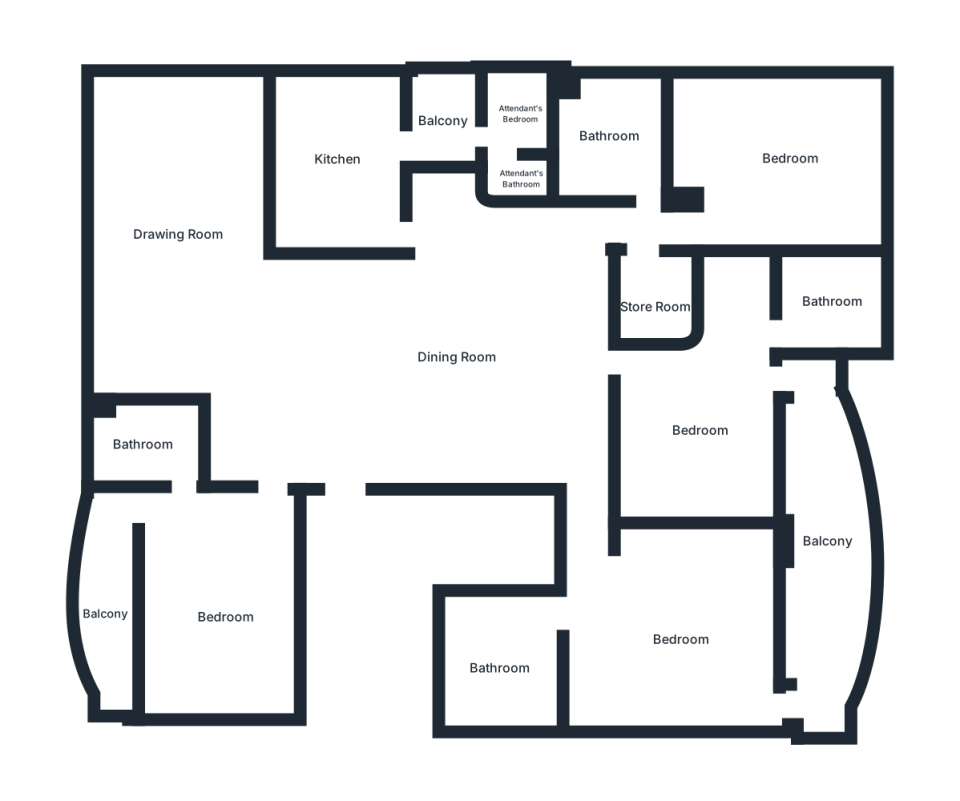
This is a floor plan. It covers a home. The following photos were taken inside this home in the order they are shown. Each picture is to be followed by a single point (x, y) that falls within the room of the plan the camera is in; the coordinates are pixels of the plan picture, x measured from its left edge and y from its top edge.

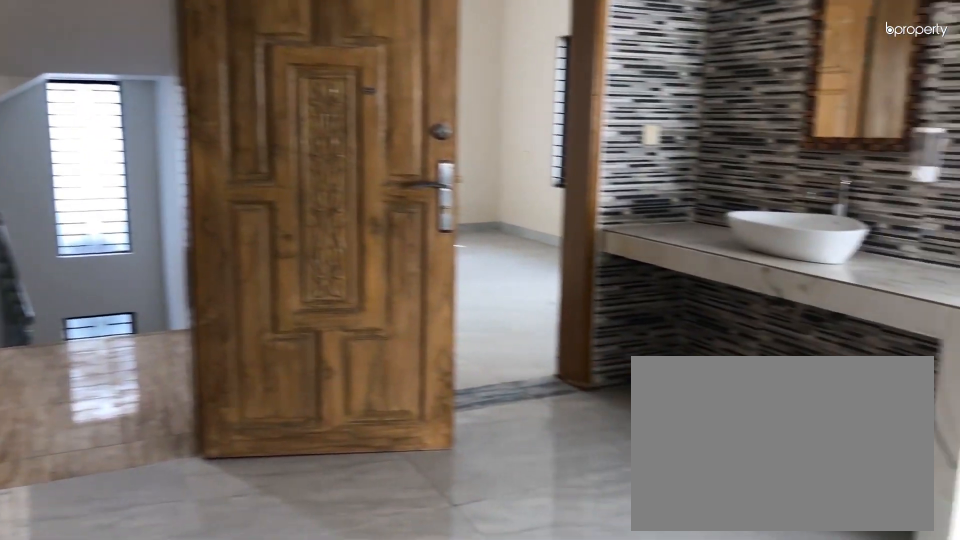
(458, 356)
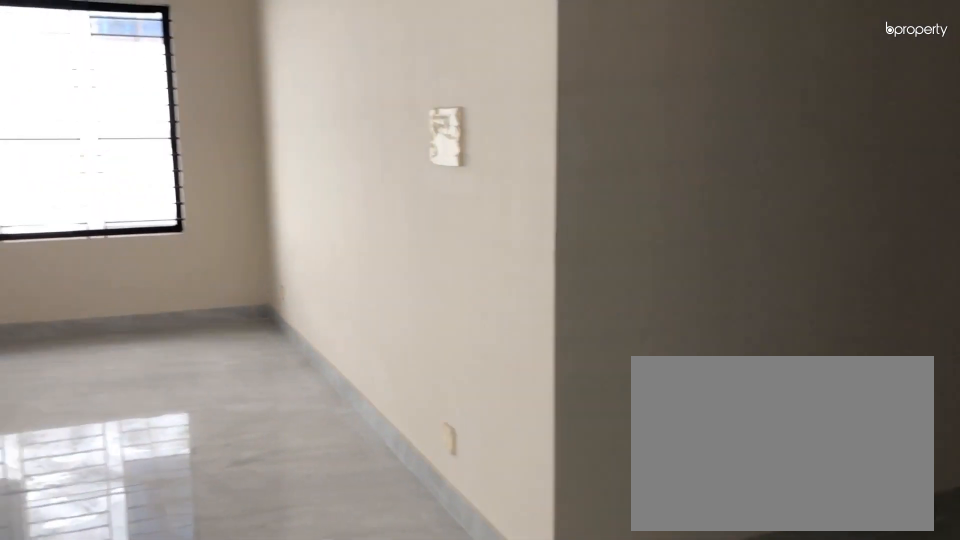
(174, 208)
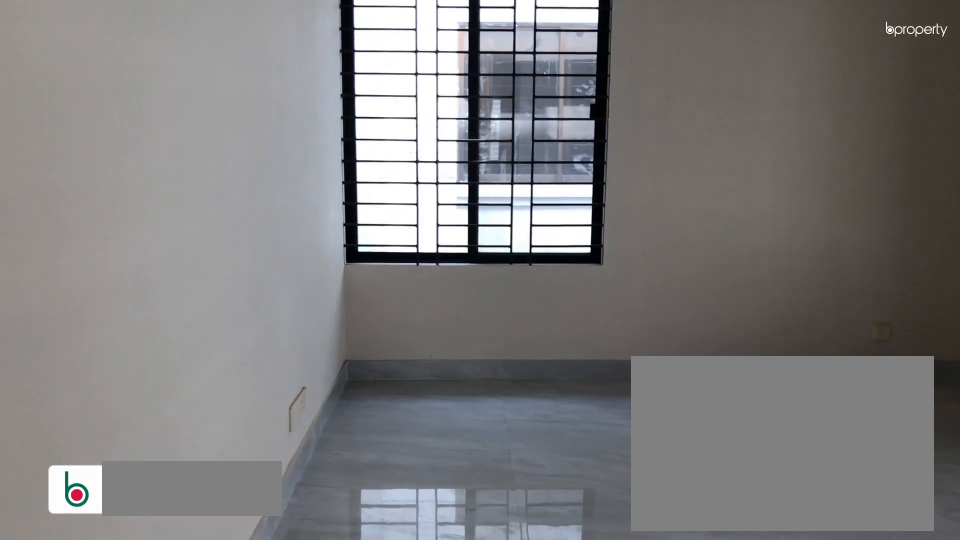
(218, 619)
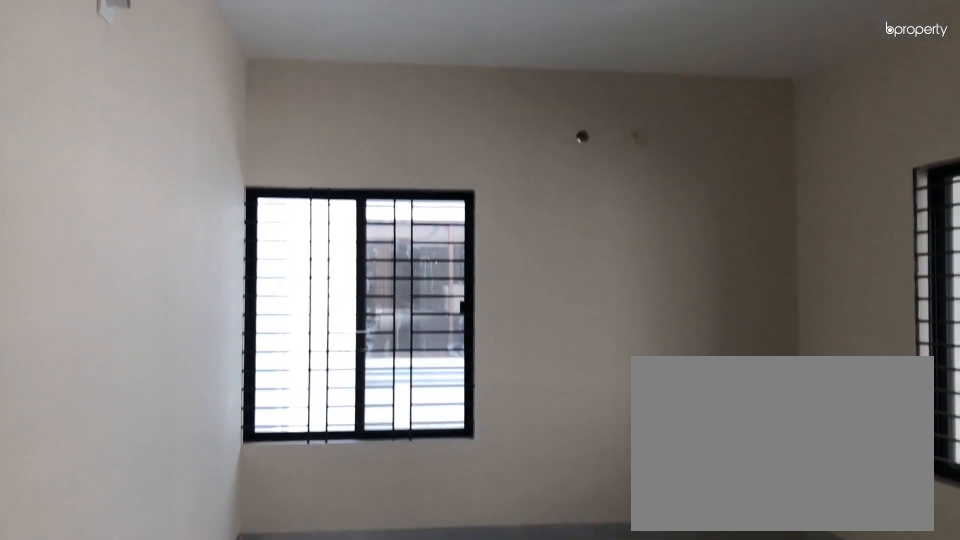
(218, 619)
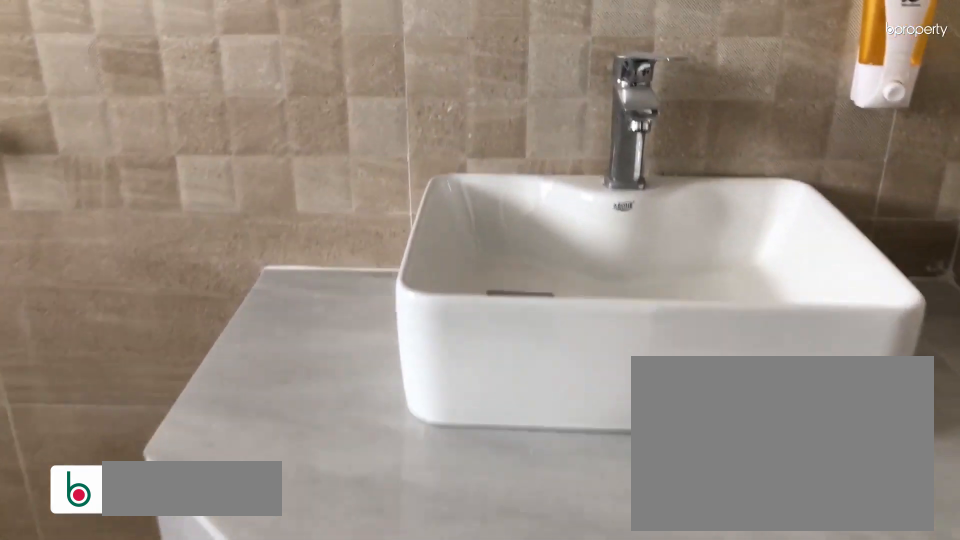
(146, 443)
